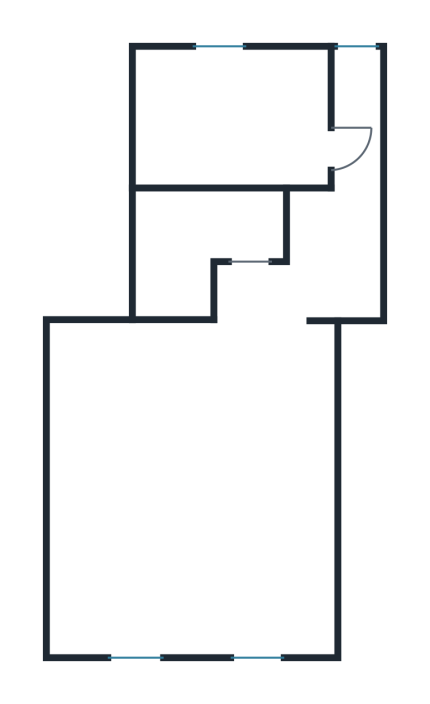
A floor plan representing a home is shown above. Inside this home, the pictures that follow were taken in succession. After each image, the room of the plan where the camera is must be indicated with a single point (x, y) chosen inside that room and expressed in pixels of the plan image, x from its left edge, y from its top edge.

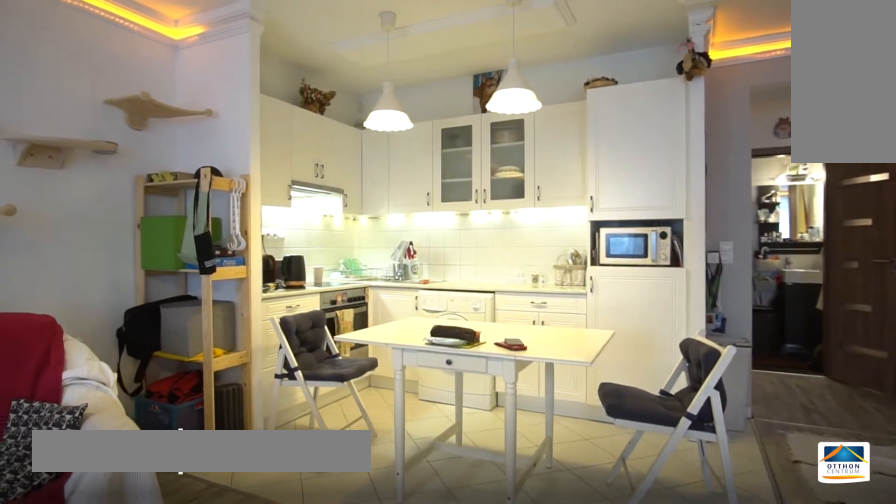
(199, 493)
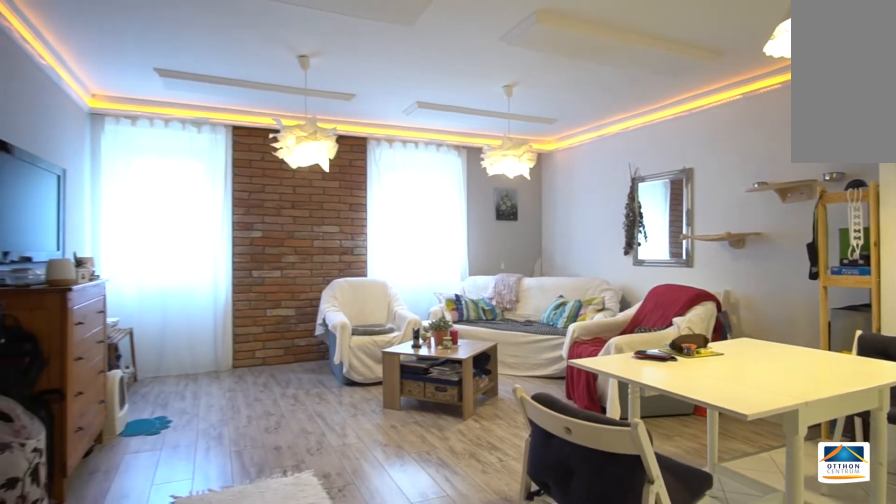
(200, 492)
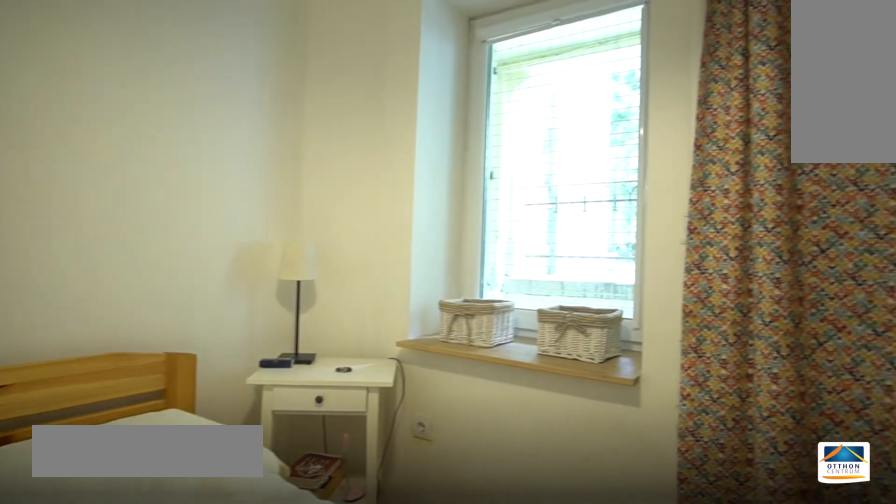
(220, 108)
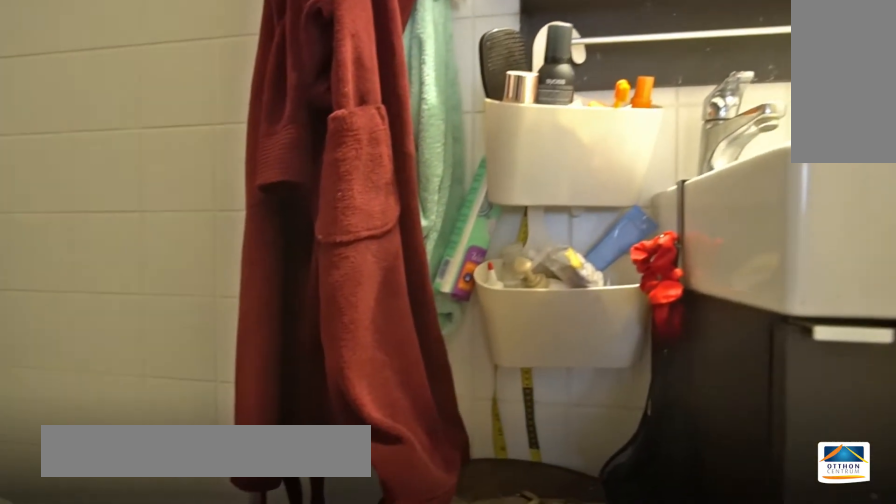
(212, 228)
